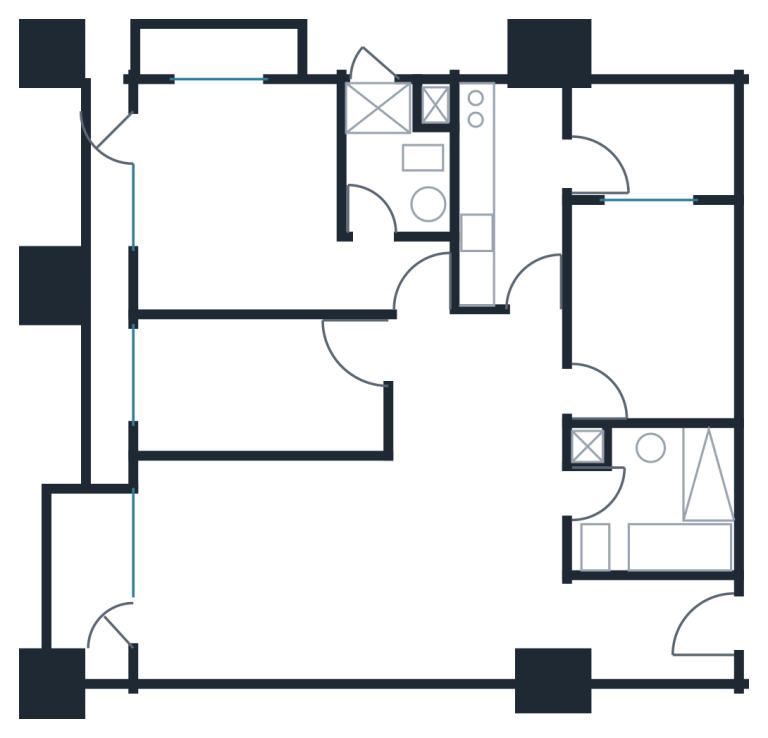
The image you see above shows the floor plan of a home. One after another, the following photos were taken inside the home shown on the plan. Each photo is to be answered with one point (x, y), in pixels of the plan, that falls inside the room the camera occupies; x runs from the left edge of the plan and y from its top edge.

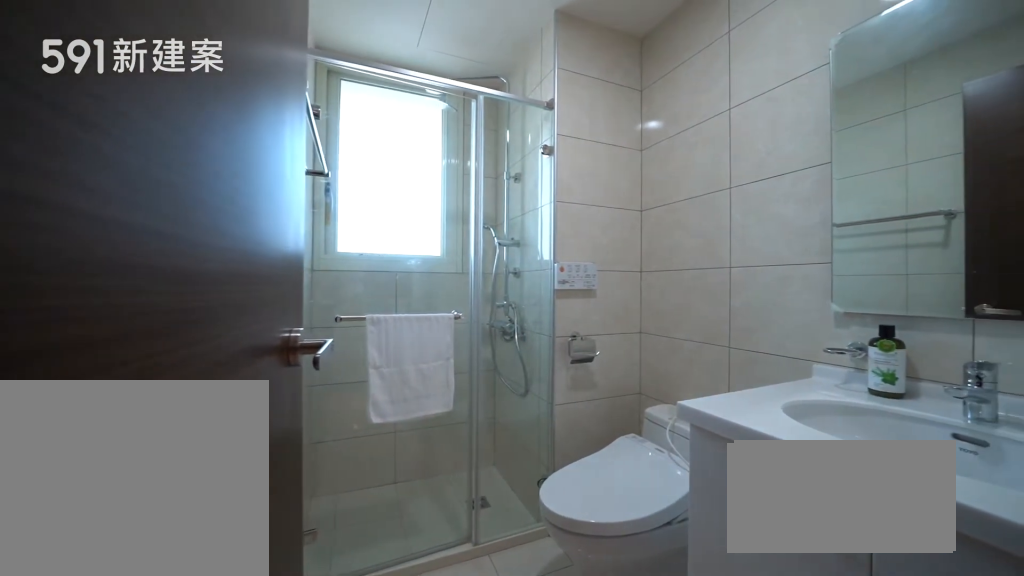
(398, 152)
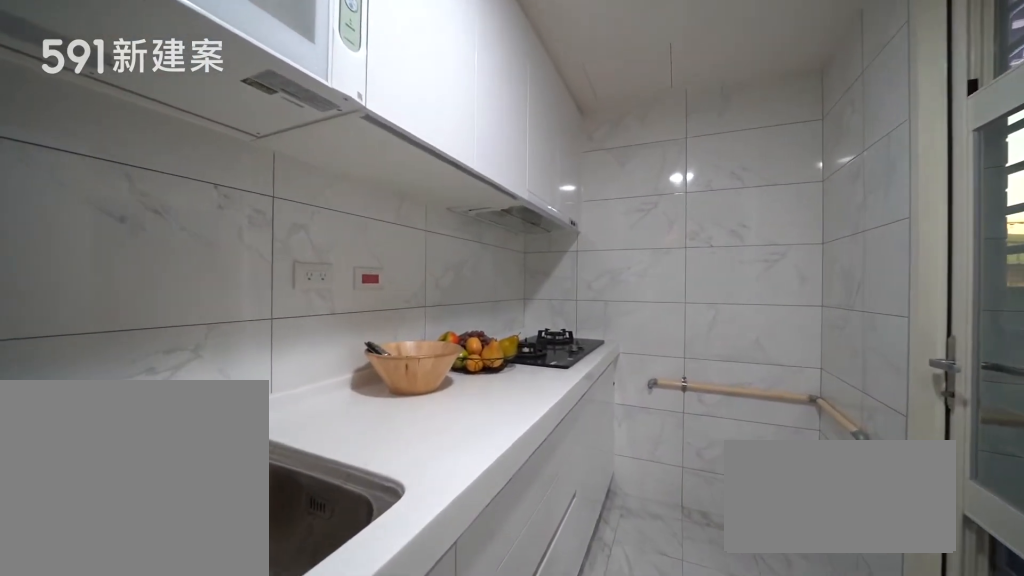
(509, 189)
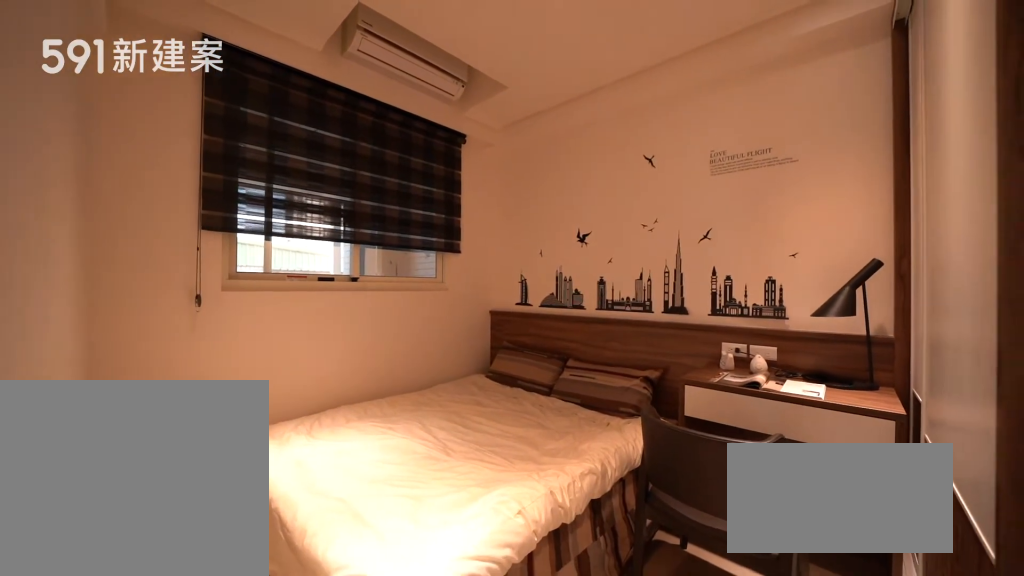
(655, 306)
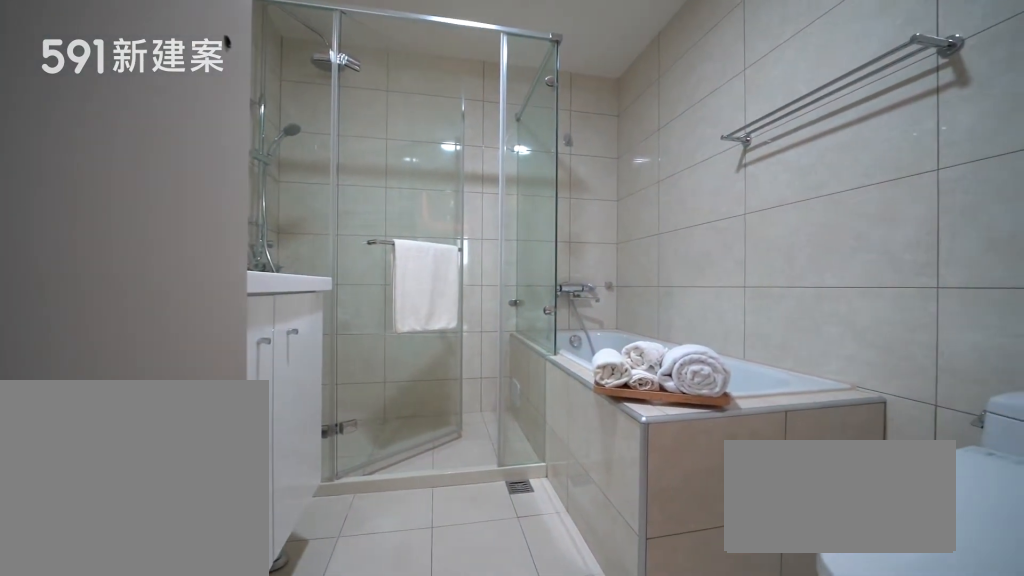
(656, 494)
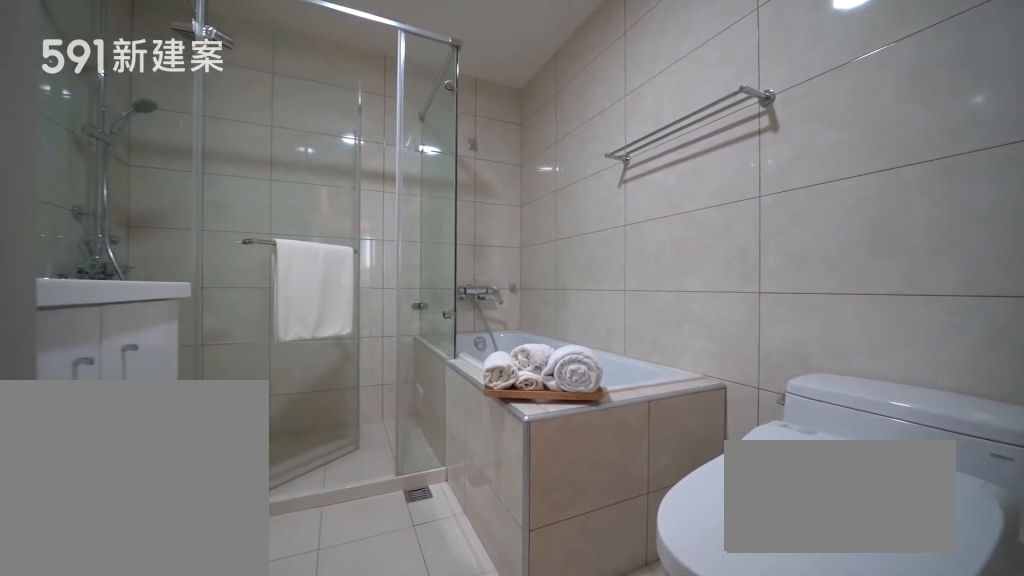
(656, 494)
